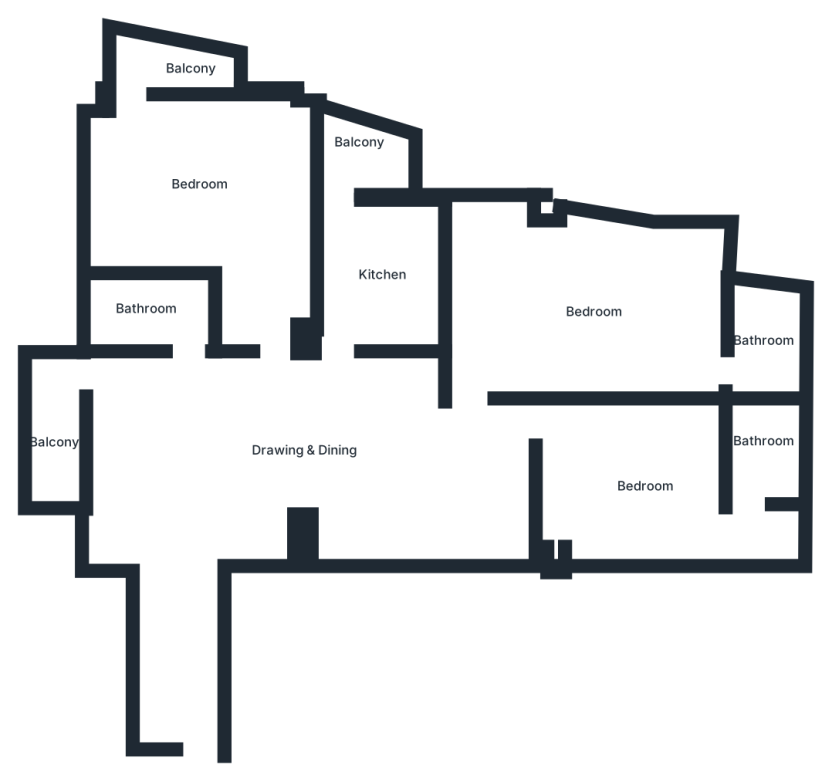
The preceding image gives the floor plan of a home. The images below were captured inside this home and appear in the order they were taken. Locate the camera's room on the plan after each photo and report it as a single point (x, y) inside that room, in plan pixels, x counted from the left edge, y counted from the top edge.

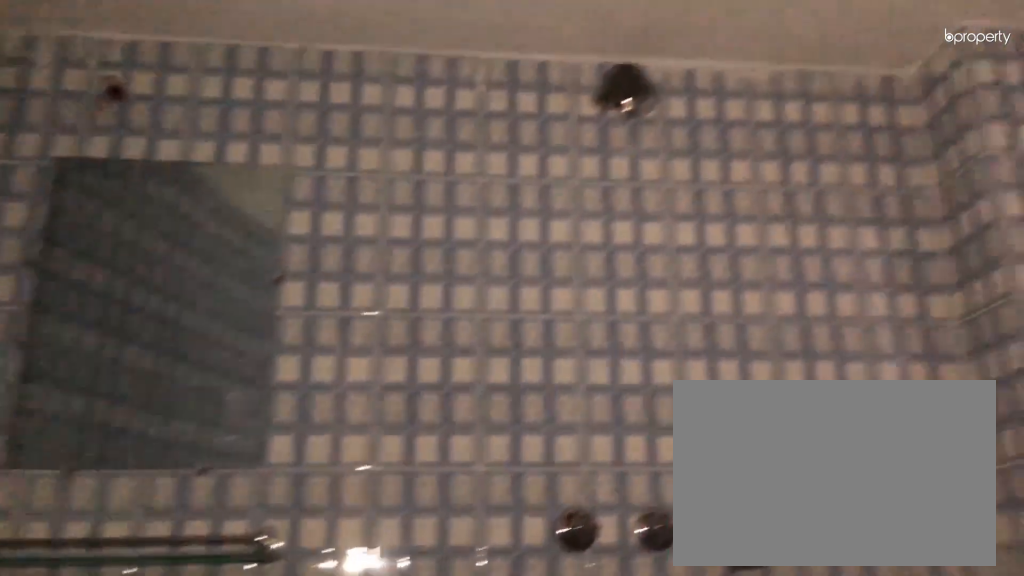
(765, 340)
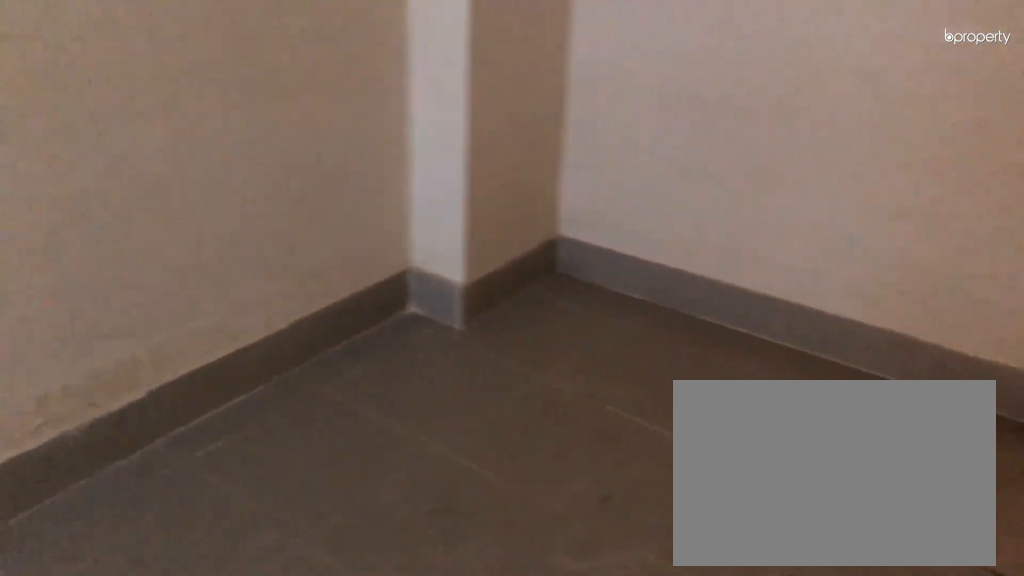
(645, 491)
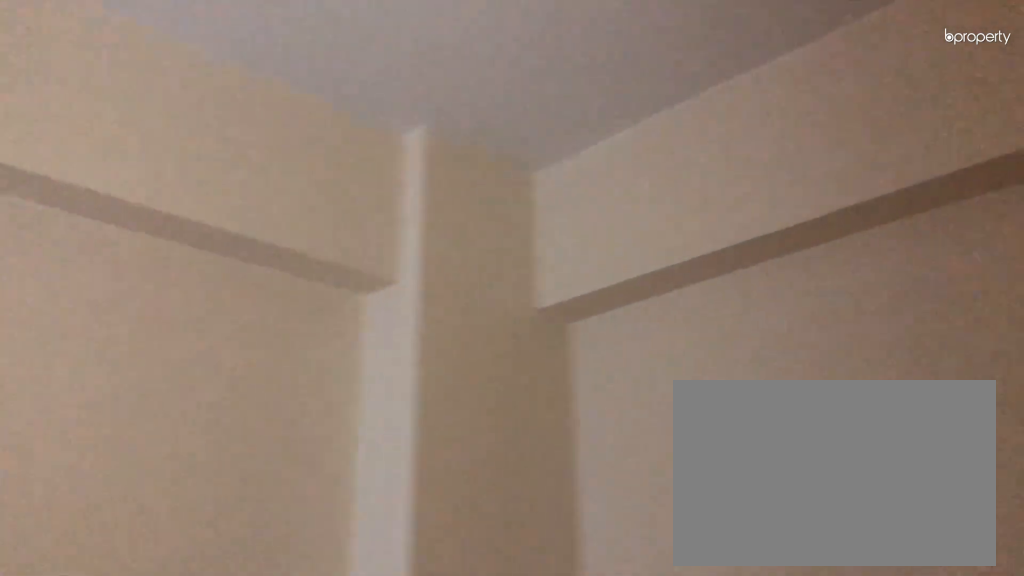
(645, 491)
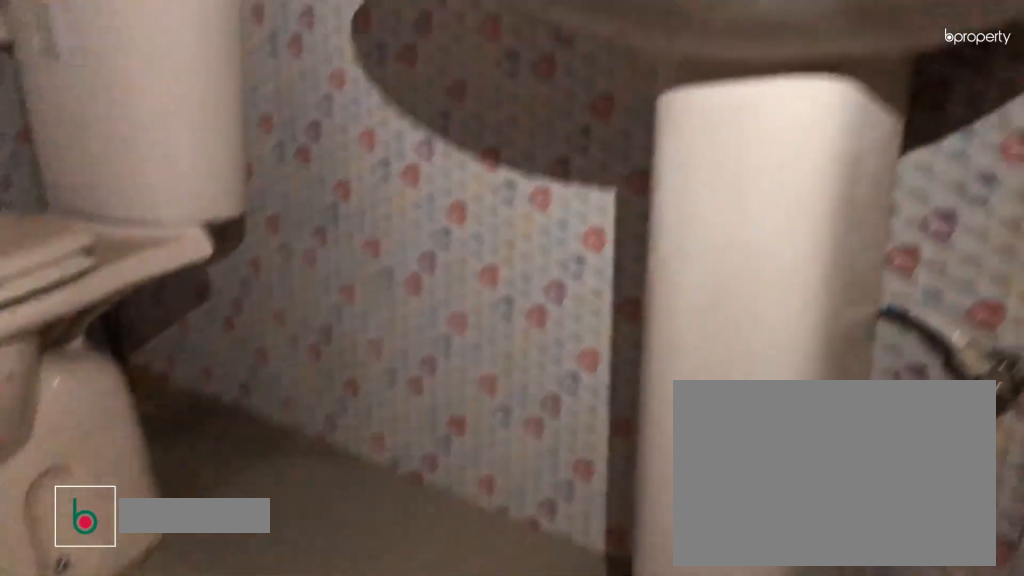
(760, 449)
